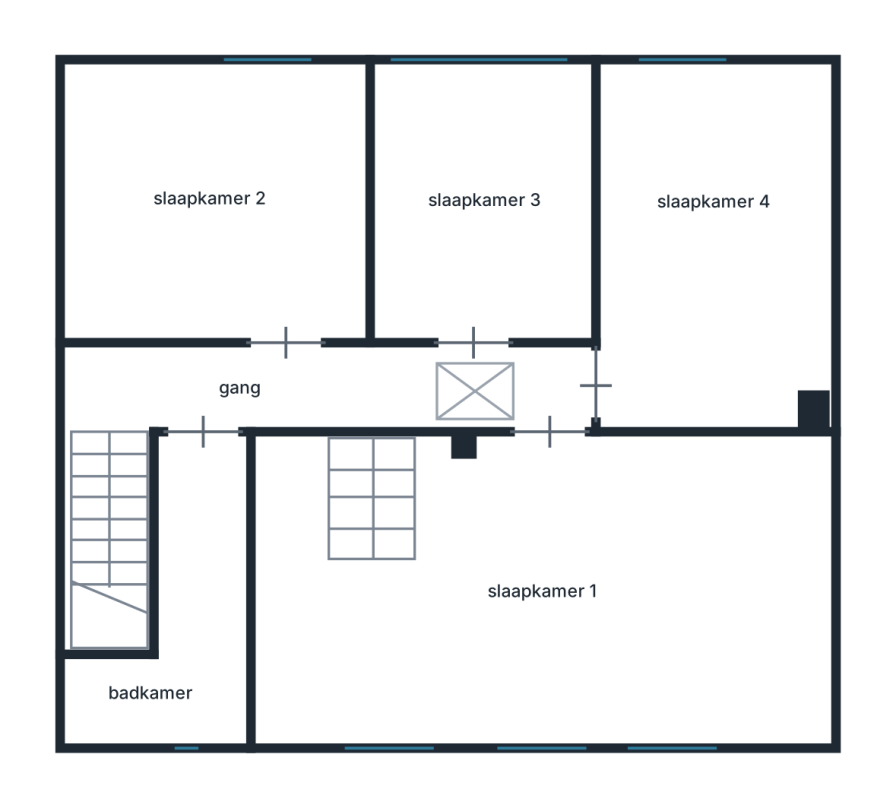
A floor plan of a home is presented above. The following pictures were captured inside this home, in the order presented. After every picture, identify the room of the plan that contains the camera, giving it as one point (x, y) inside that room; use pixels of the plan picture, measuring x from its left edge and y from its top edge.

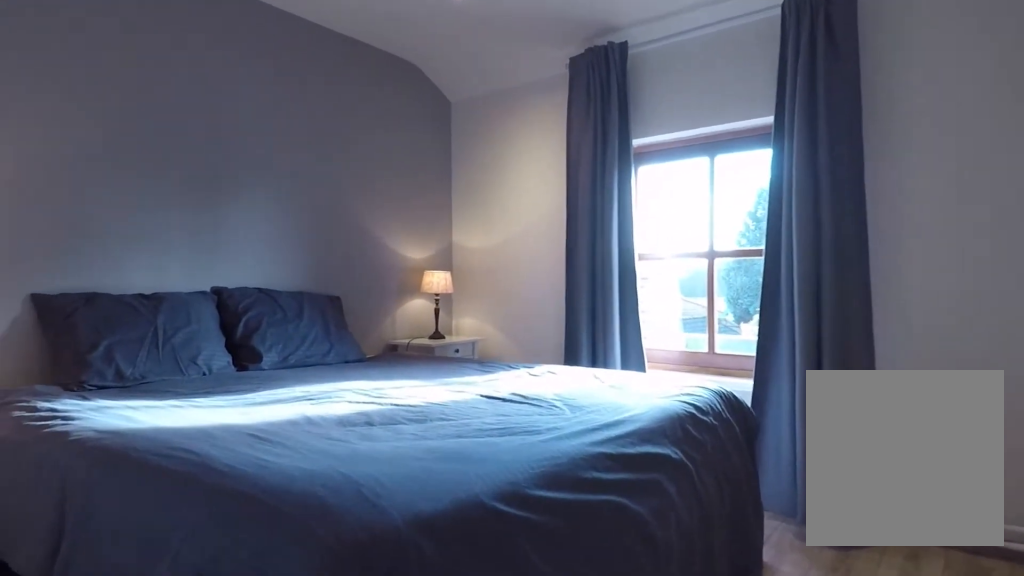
(217, 205)
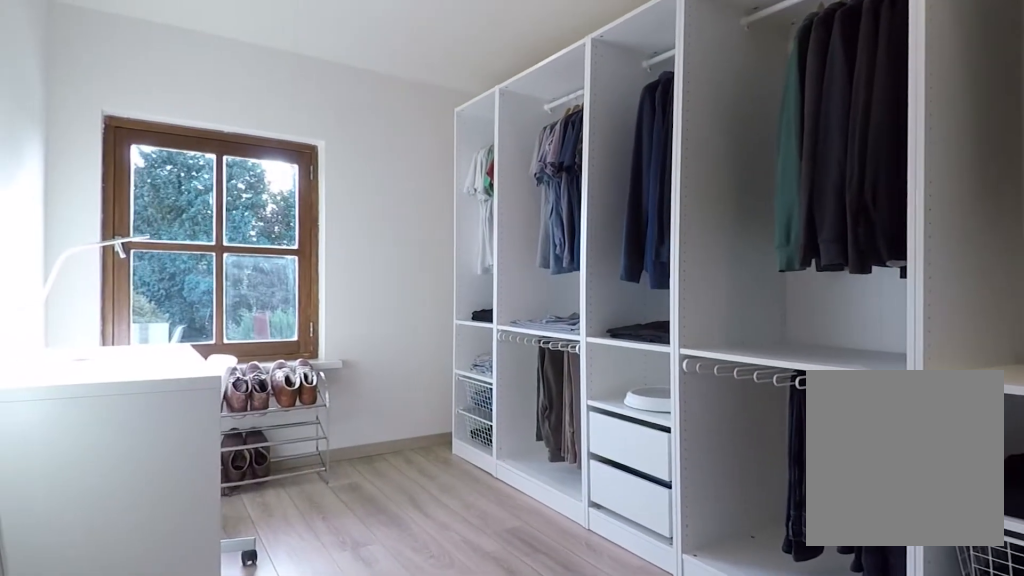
(720, 172)
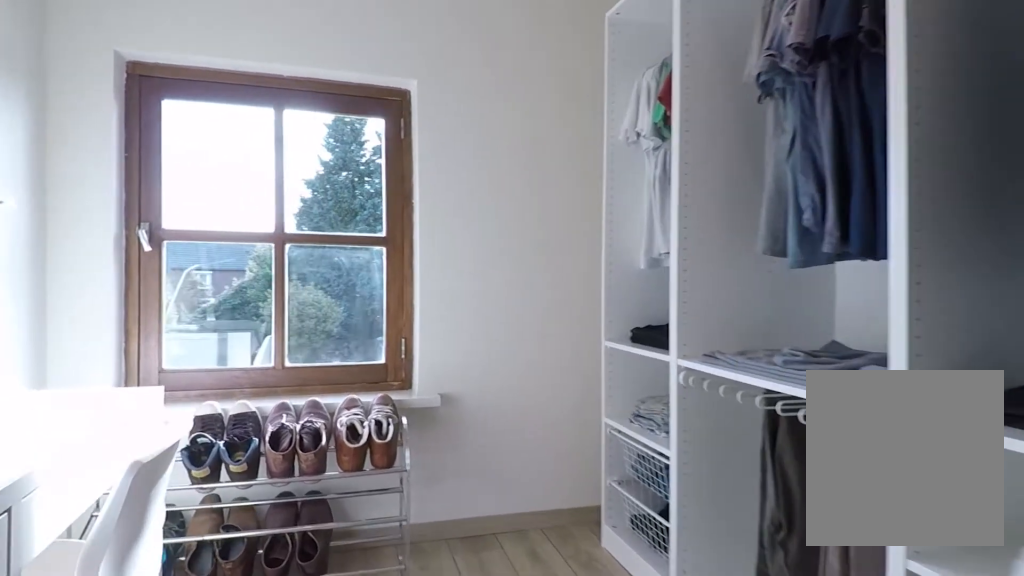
(720, 172)
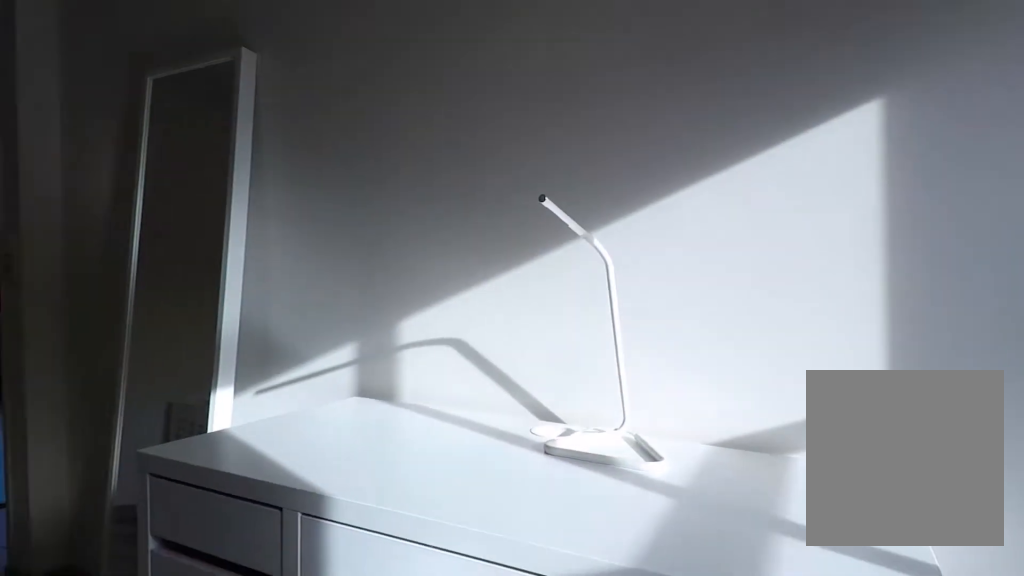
(720, 172)
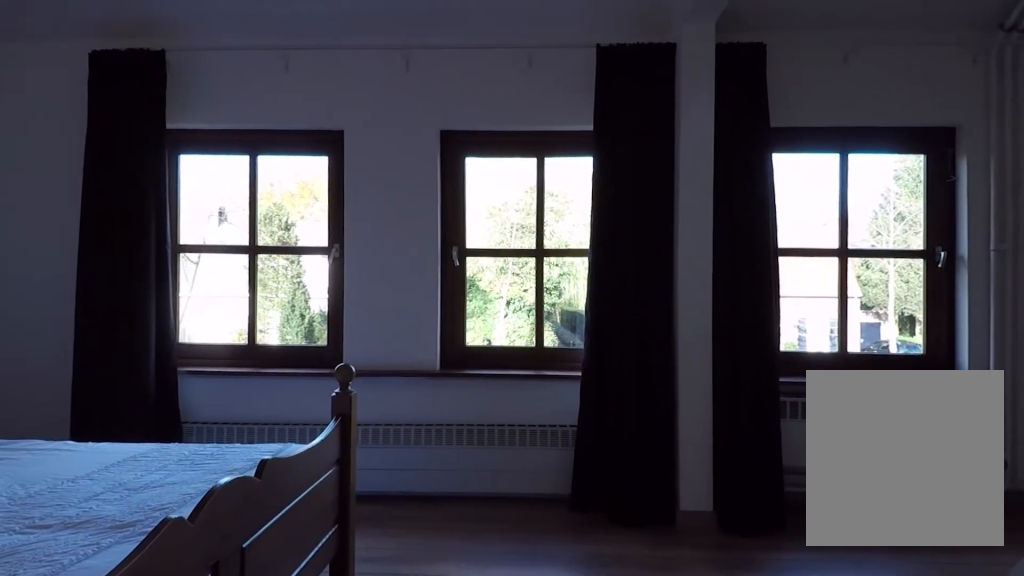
(309, 607)
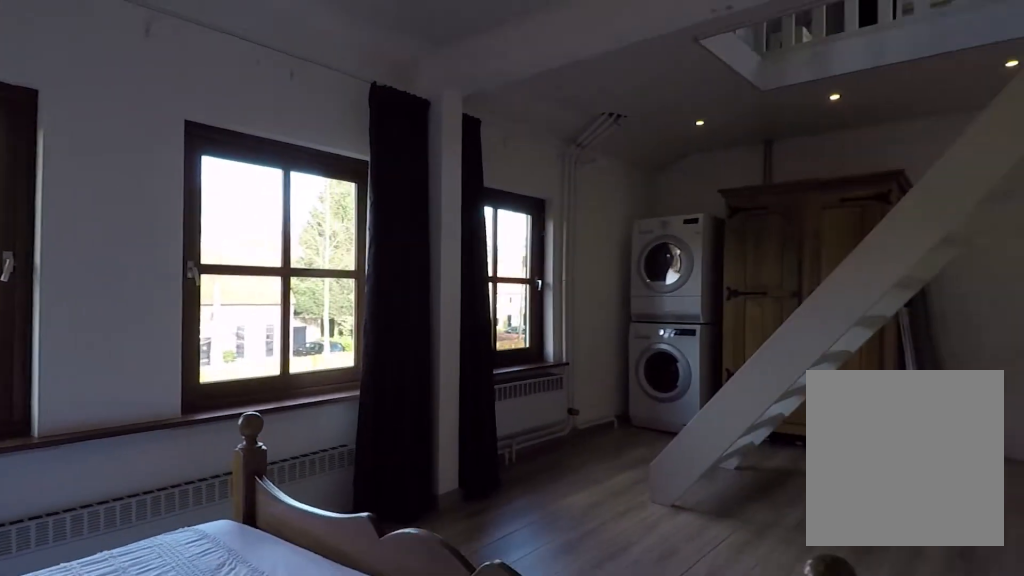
(309, 607)
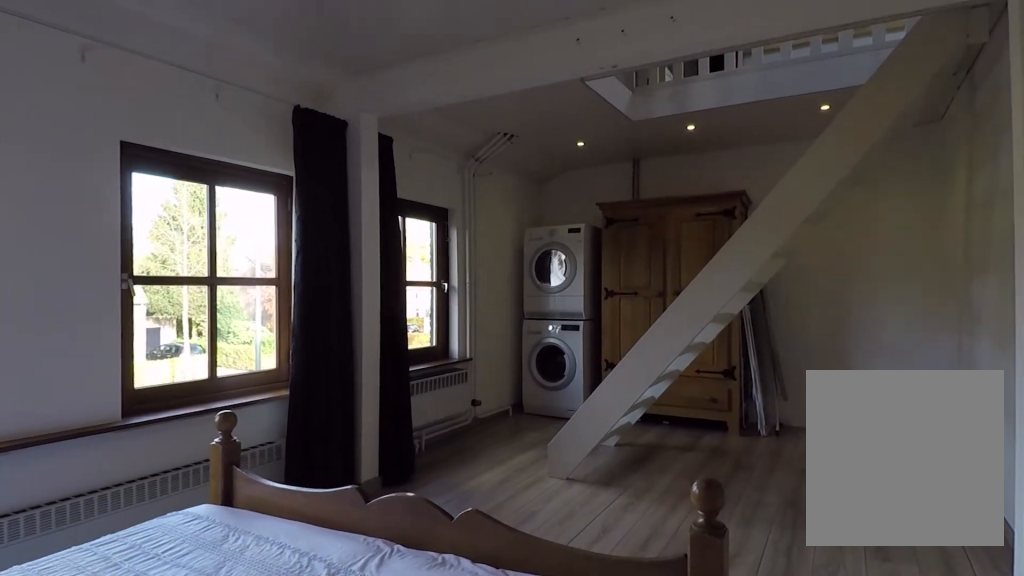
(309, 607)
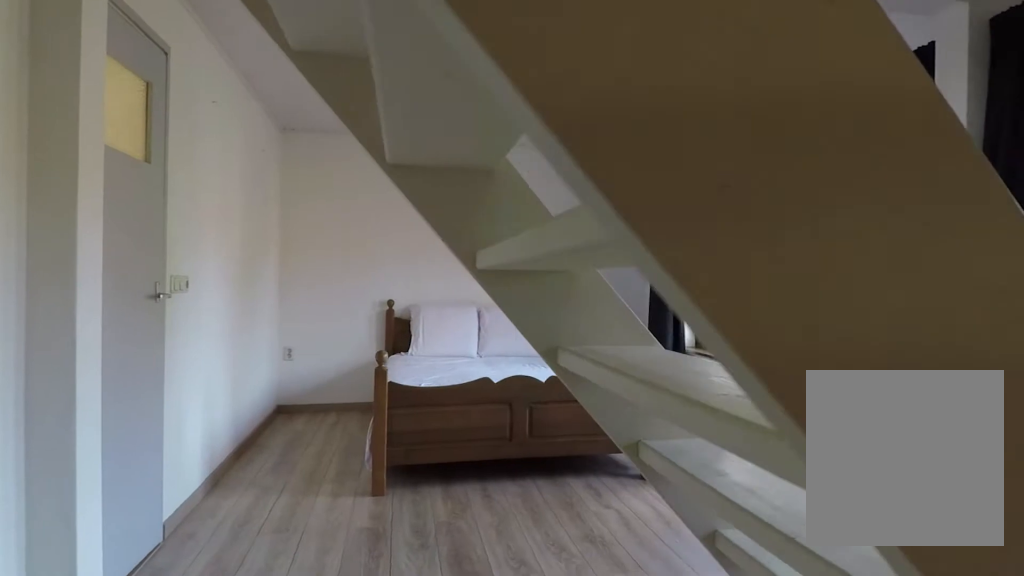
(309, 607)
